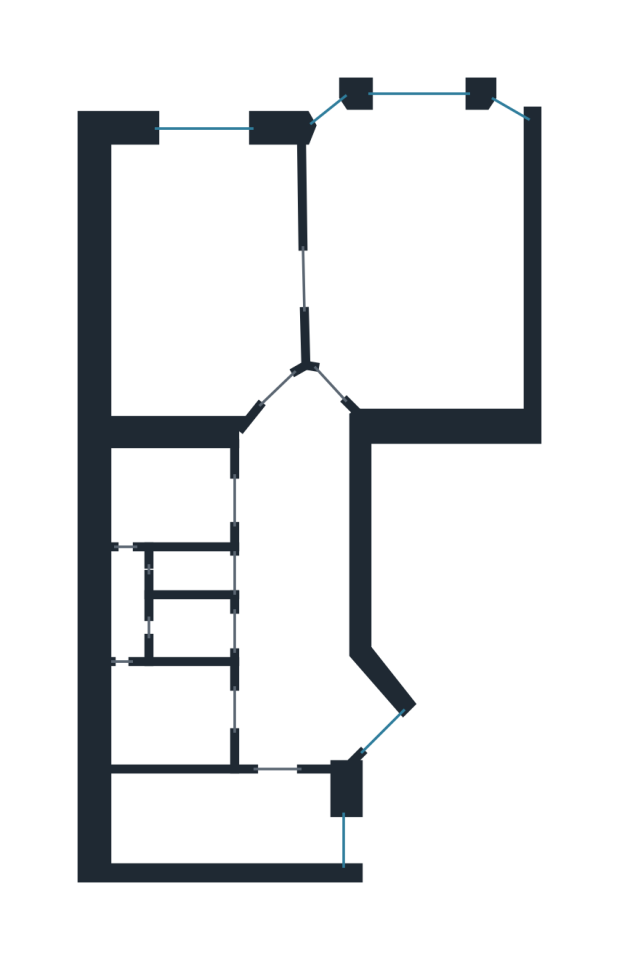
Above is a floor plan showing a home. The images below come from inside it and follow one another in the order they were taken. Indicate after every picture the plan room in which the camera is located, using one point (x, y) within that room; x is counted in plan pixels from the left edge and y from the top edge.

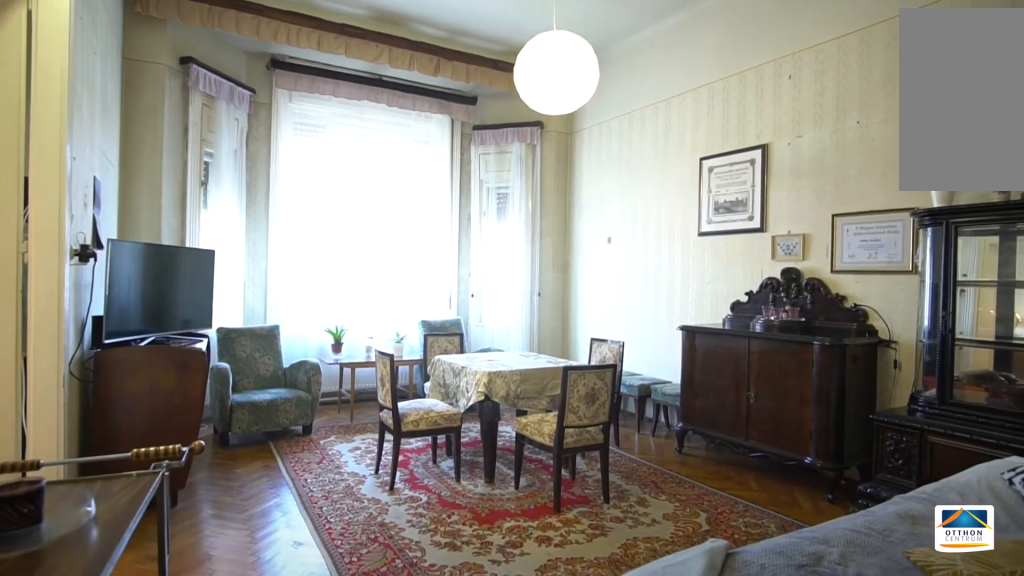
(434, 266)
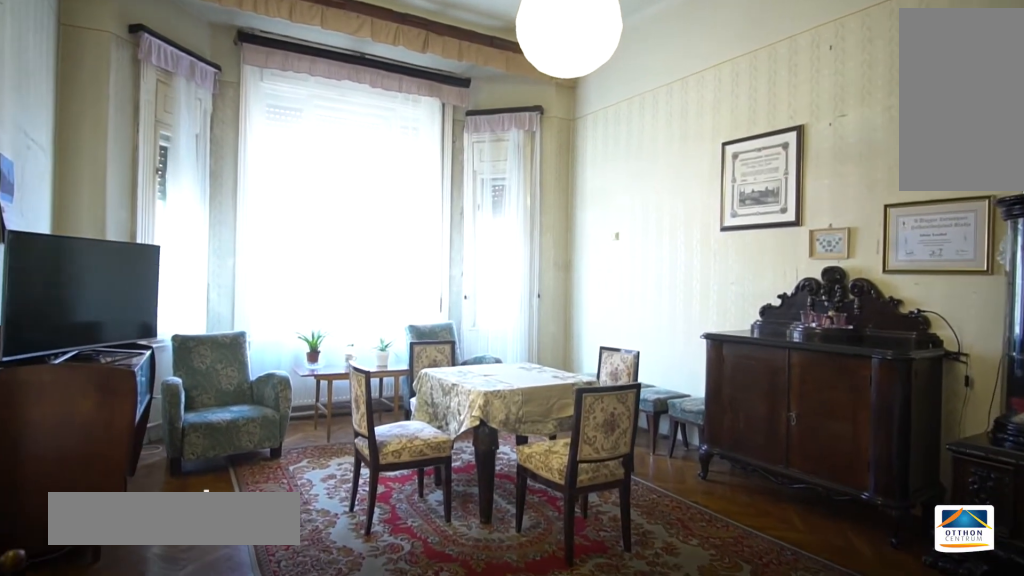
(434, 266)
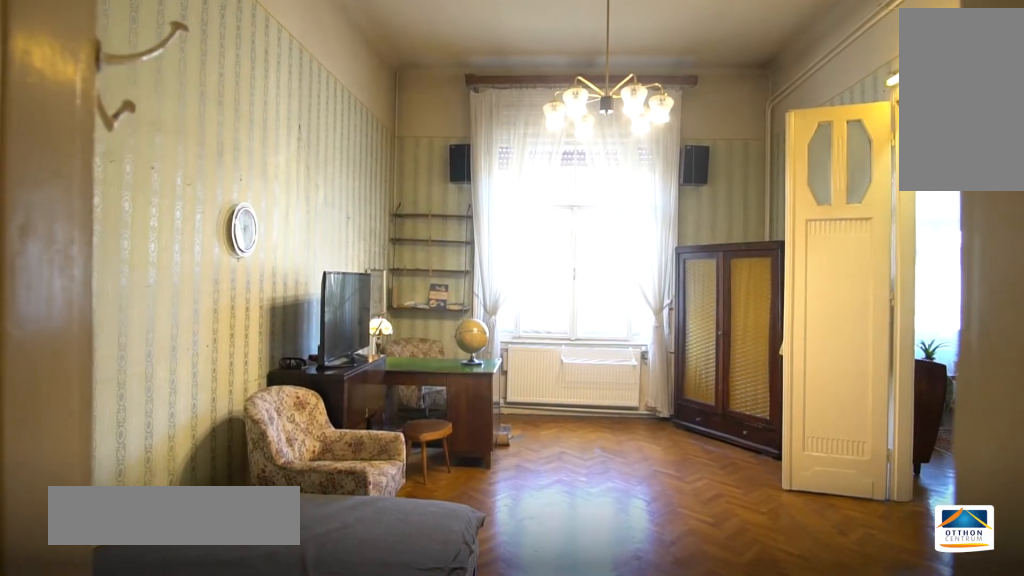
(220, 274)
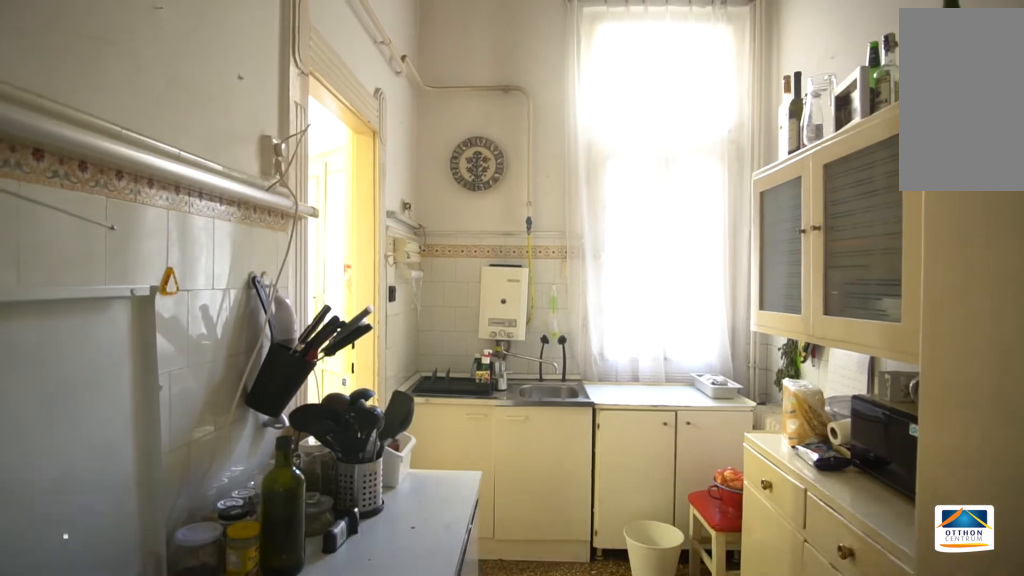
(225, 820)
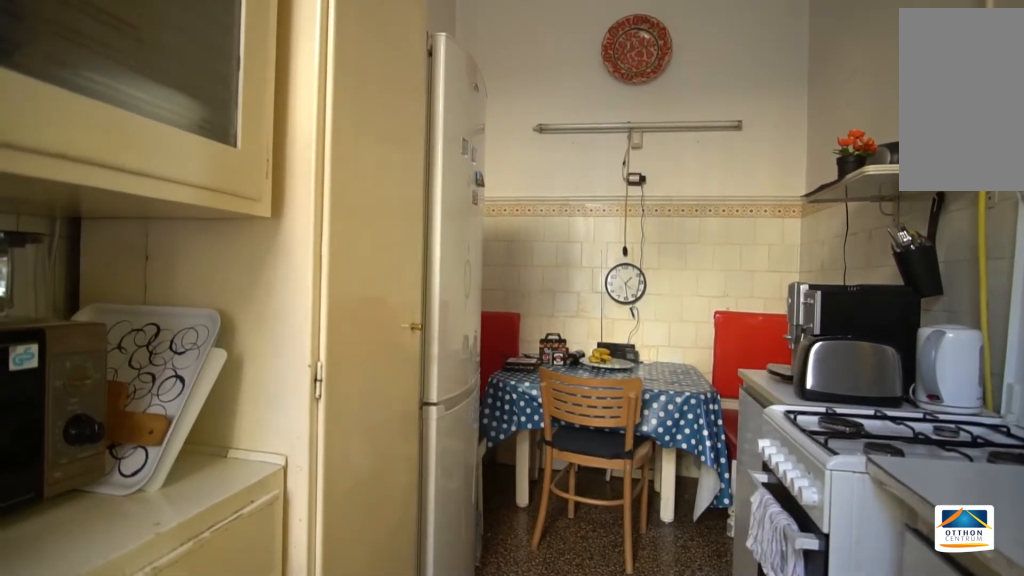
(226, 822)
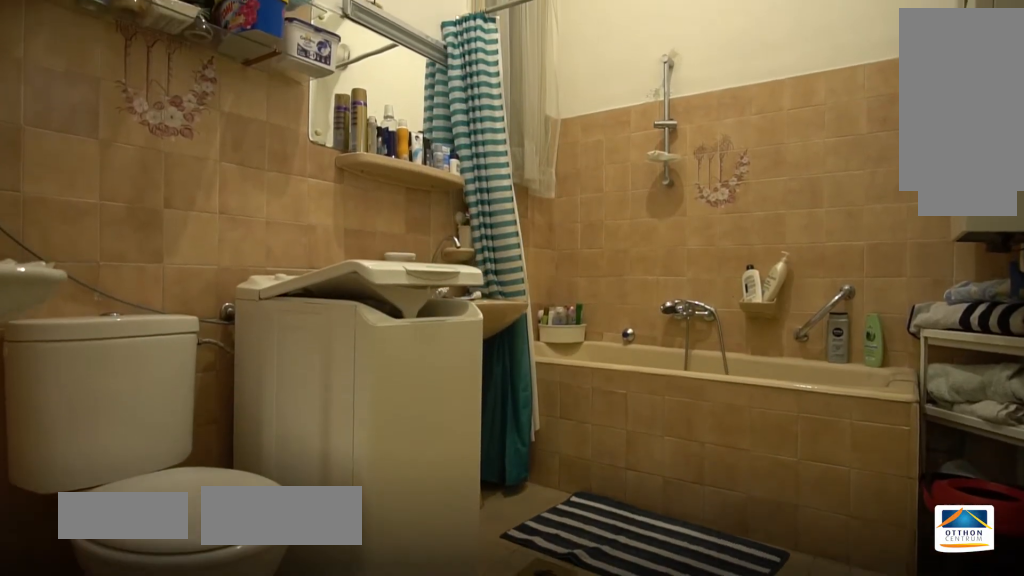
(174, 493)
